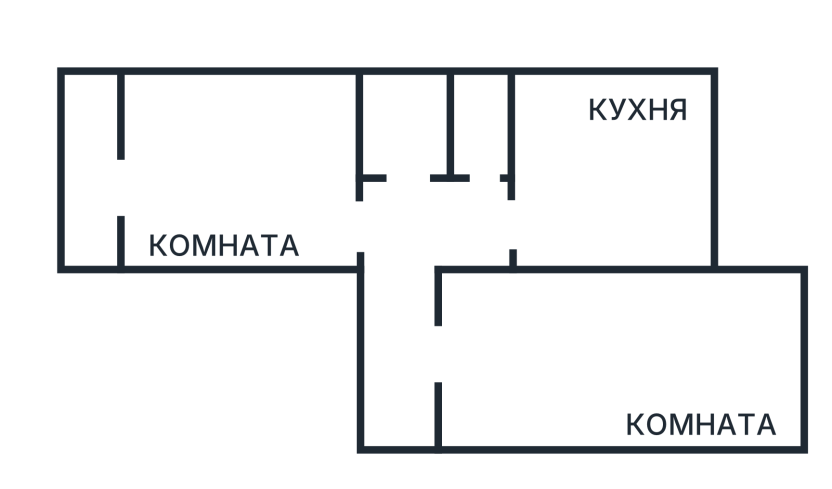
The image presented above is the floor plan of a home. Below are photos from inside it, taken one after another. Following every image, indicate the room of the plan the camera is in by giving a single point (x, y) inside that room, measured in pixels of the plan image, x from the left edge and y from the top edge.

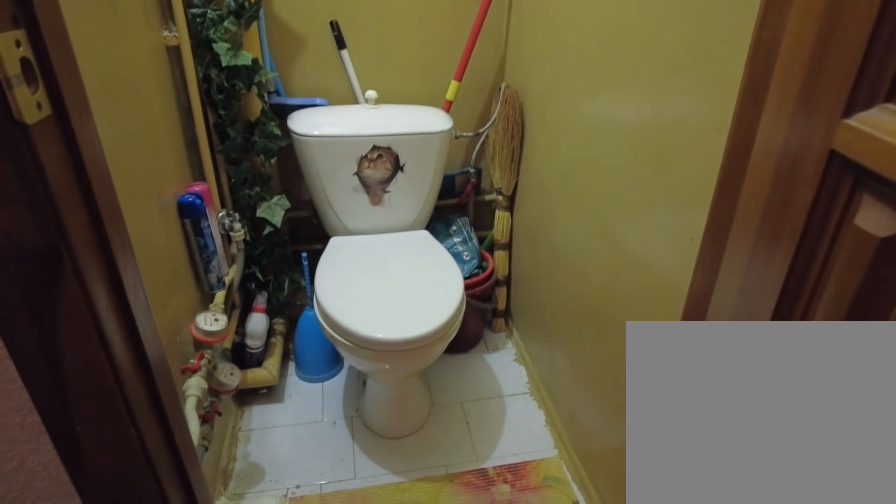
(483, 225)
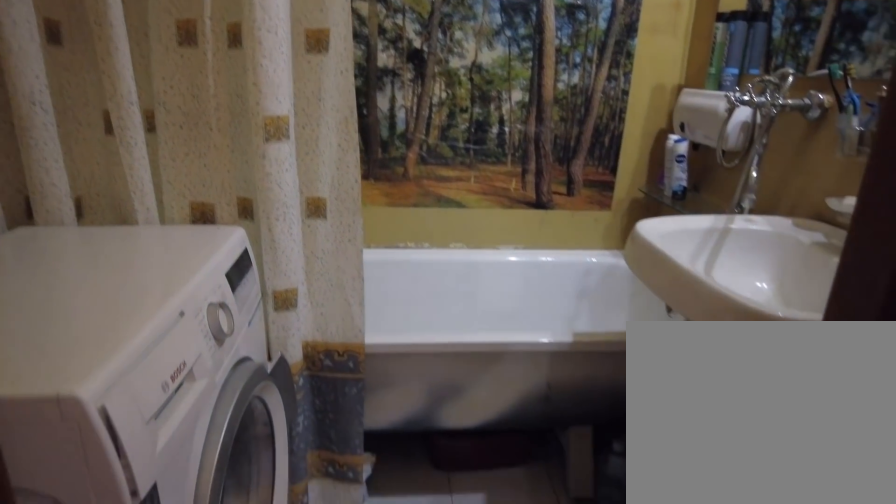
(412, 225)
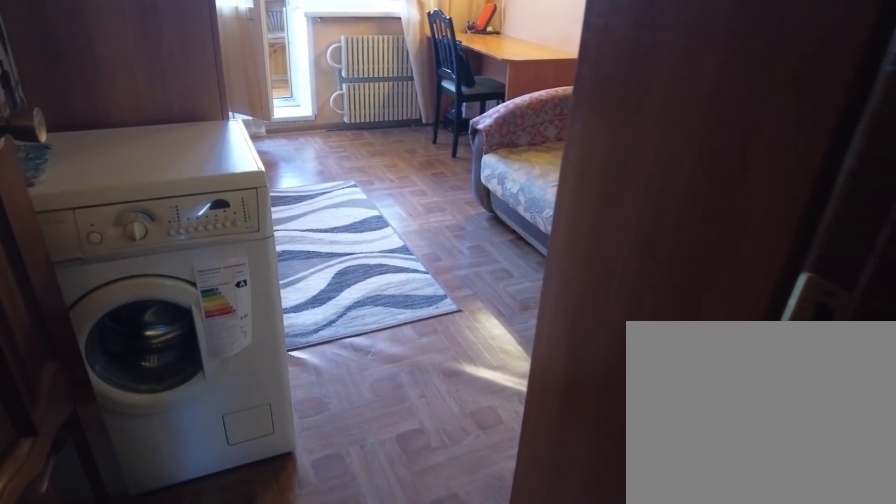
(384, 219)
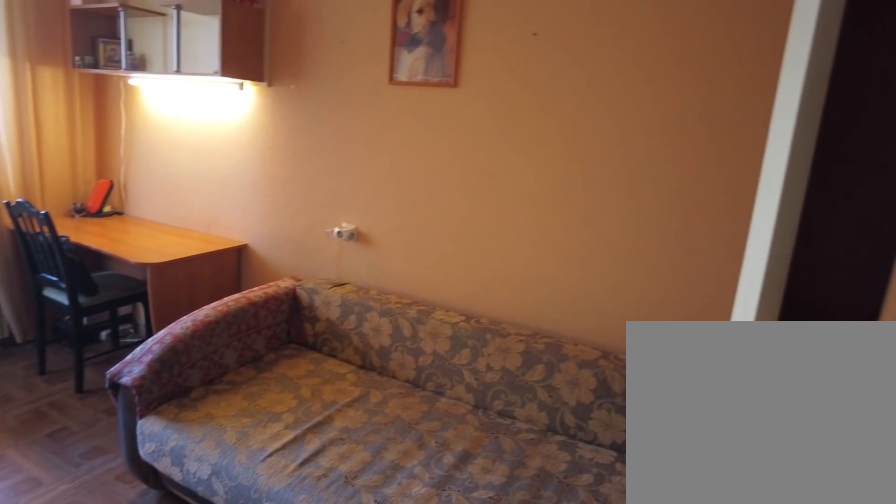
(265, 199)
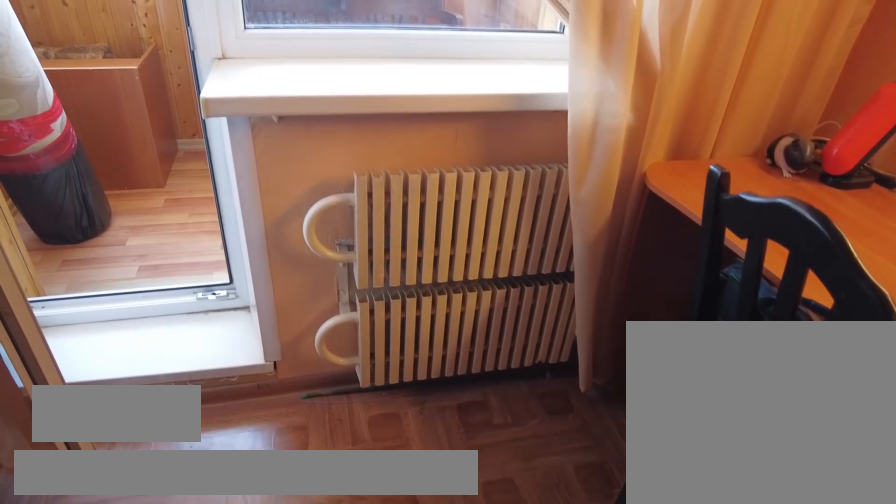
(142, 185)
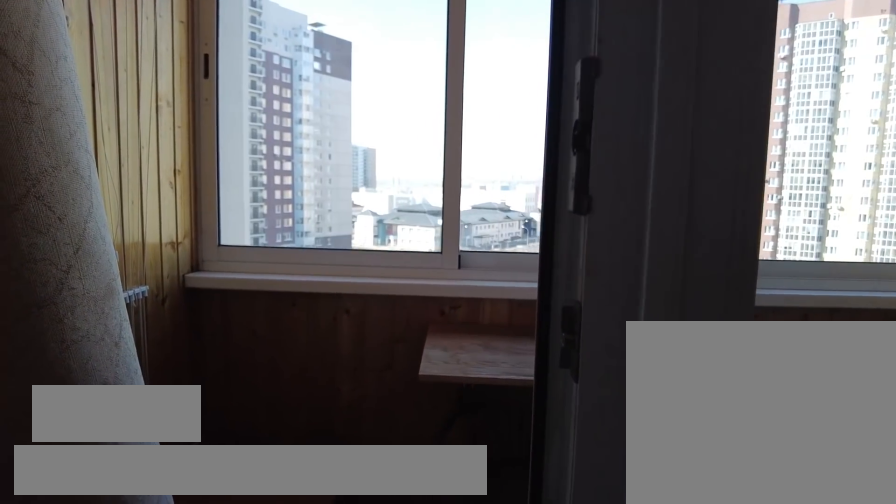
(142, 185)
